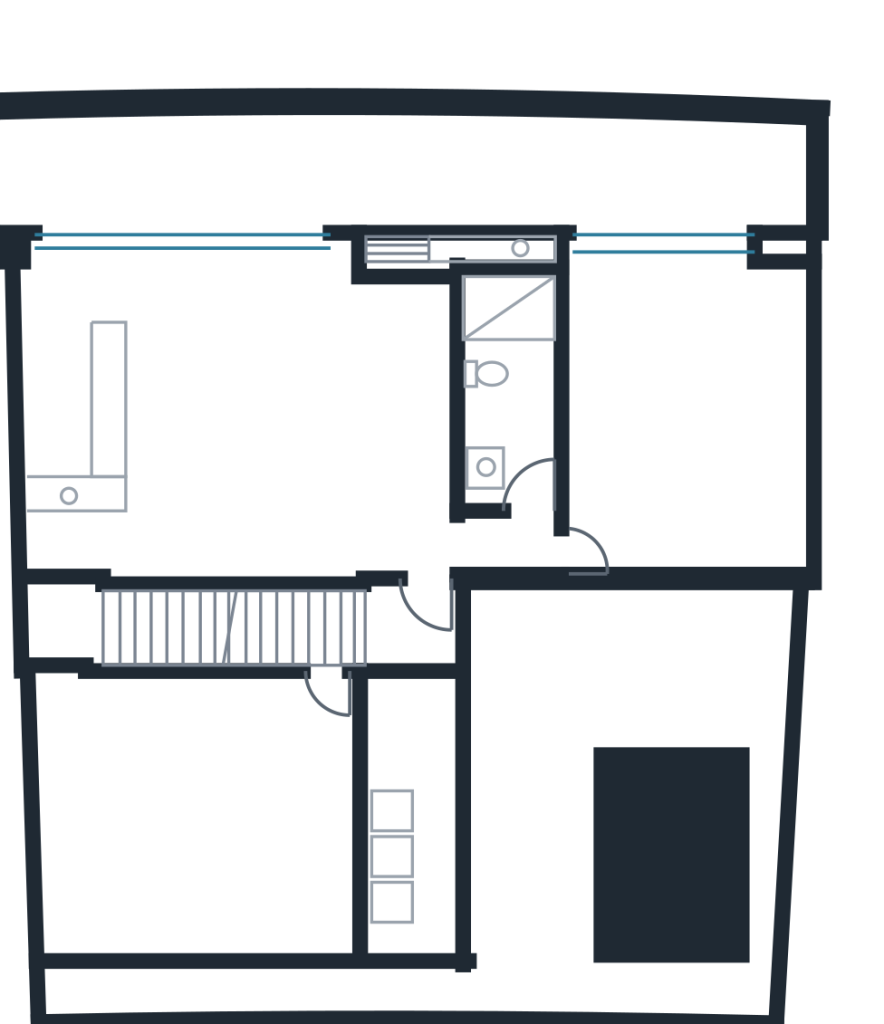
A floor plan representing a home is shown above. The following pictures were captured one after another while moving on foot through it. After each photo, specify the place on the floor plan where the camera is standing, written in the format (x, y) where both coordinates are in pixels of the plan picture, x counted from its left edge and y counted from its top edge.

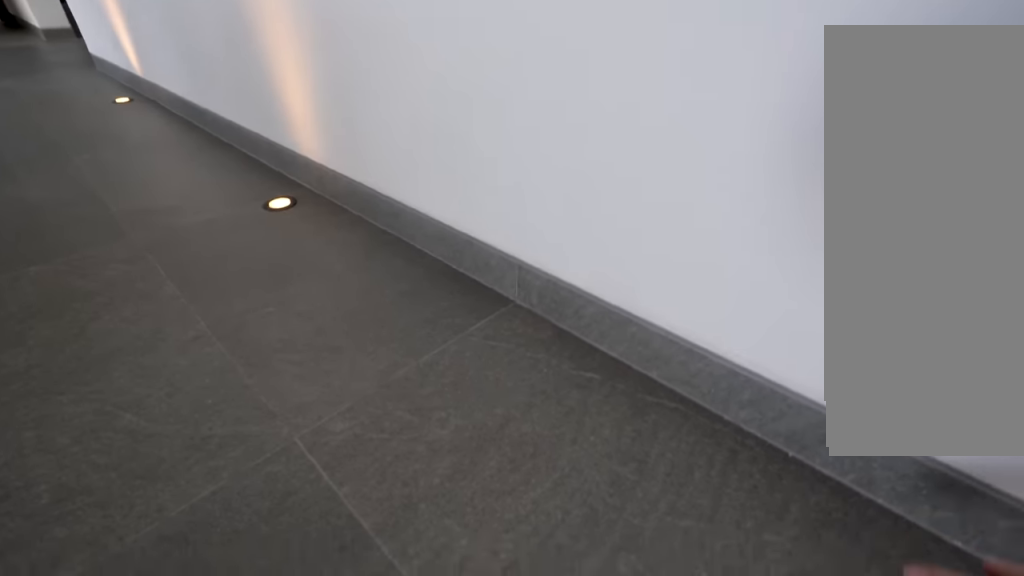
(238, 540)
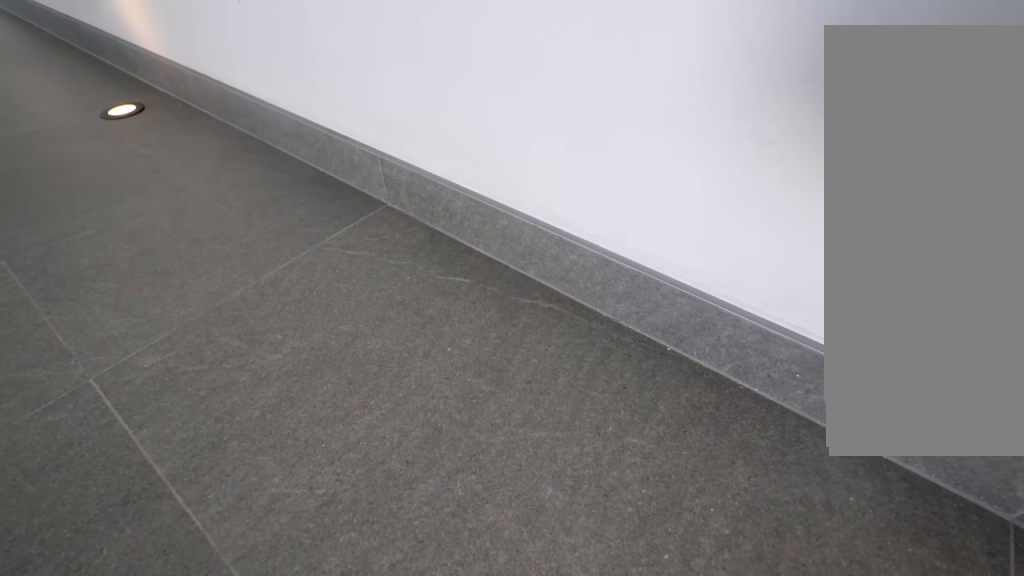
(245, 549)
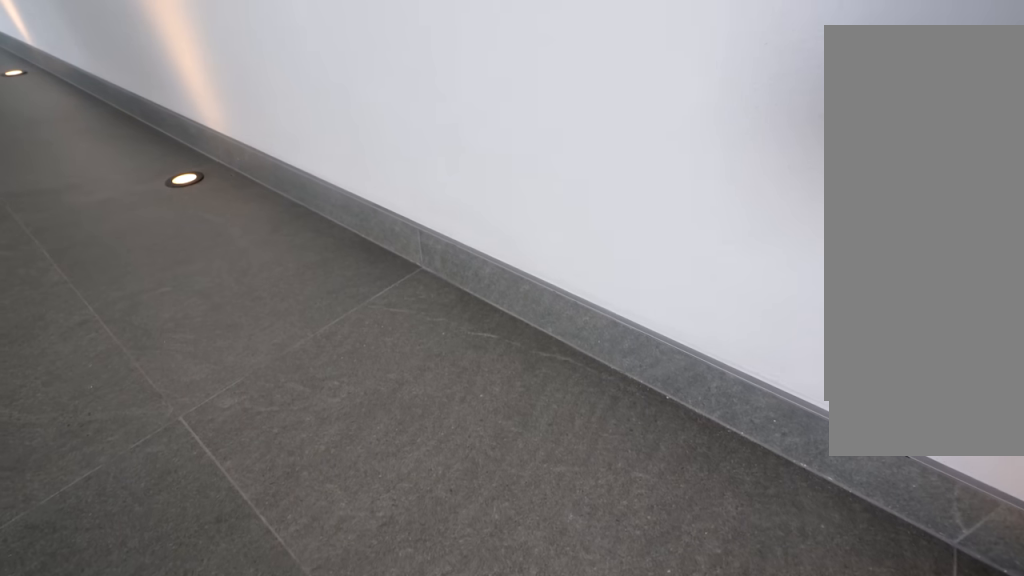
(245, 549)
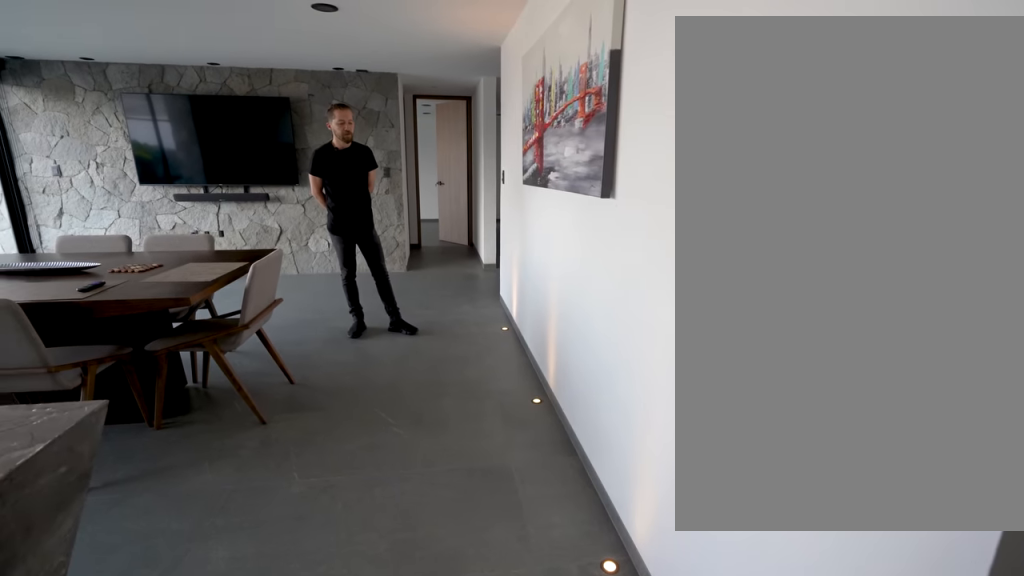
(125, 547)
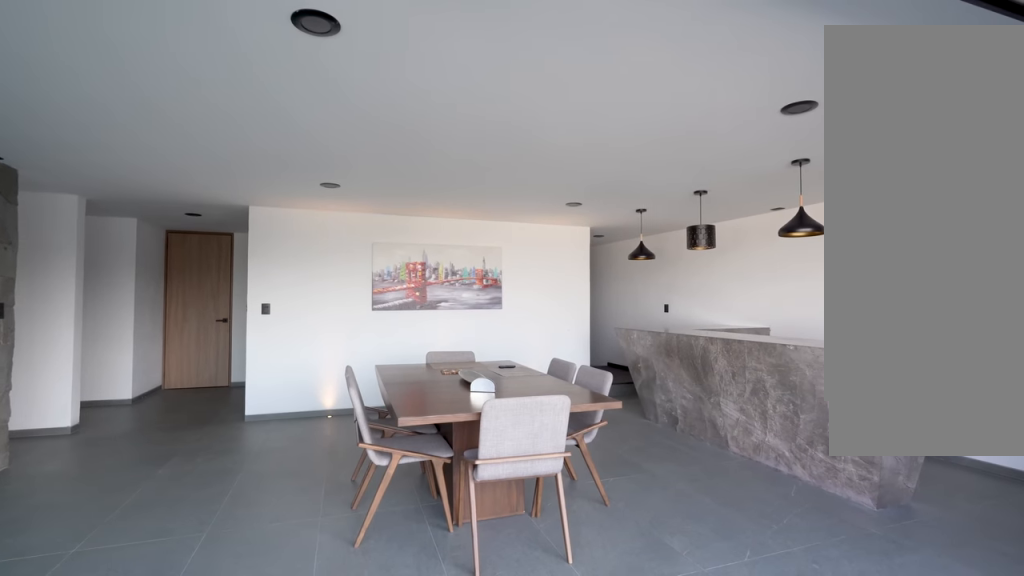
(239, 332)
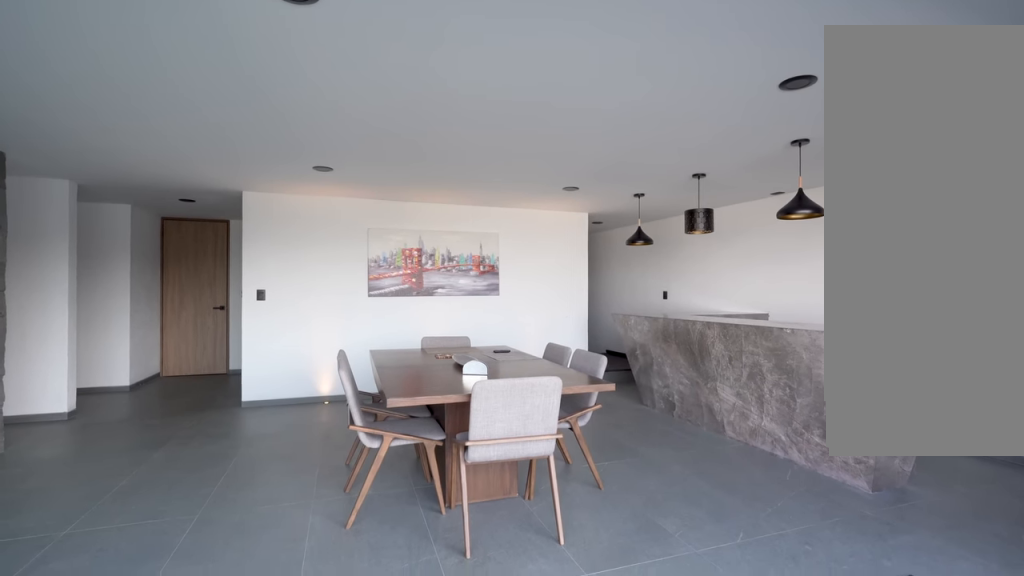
(306, 293)
